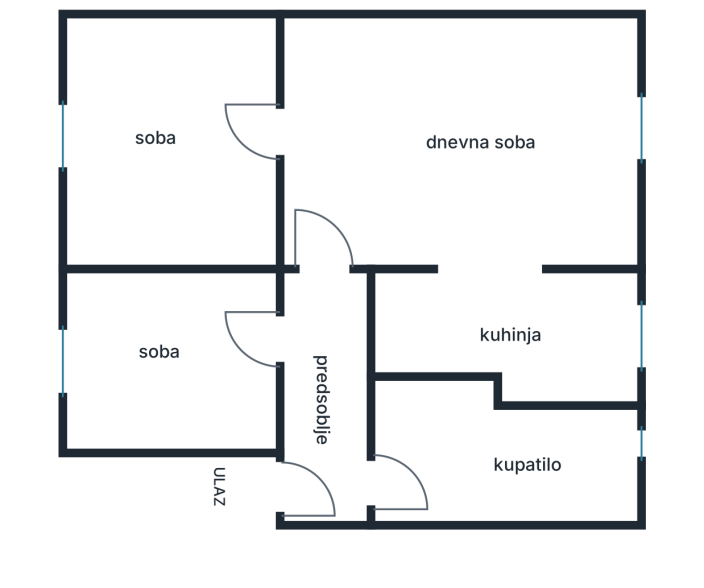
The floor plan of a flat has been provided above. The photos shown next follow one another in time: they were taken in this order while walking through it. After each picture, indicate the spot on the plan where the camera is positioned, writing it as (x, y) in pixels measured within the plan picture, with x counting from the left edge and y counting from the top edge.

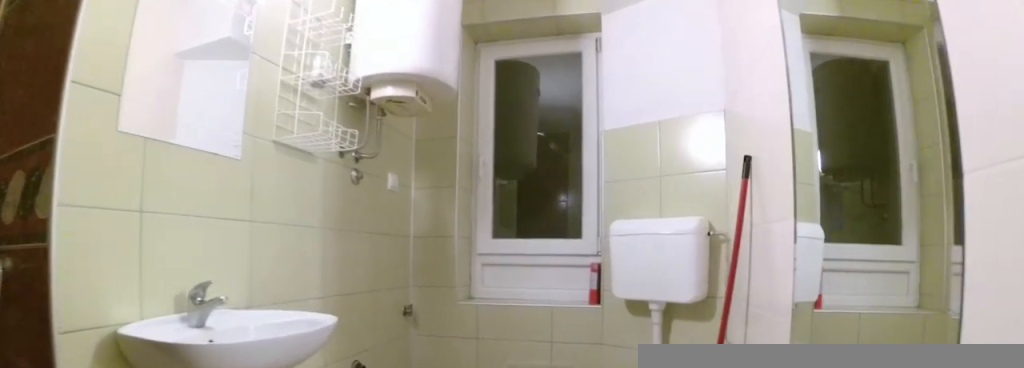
(421, 479)
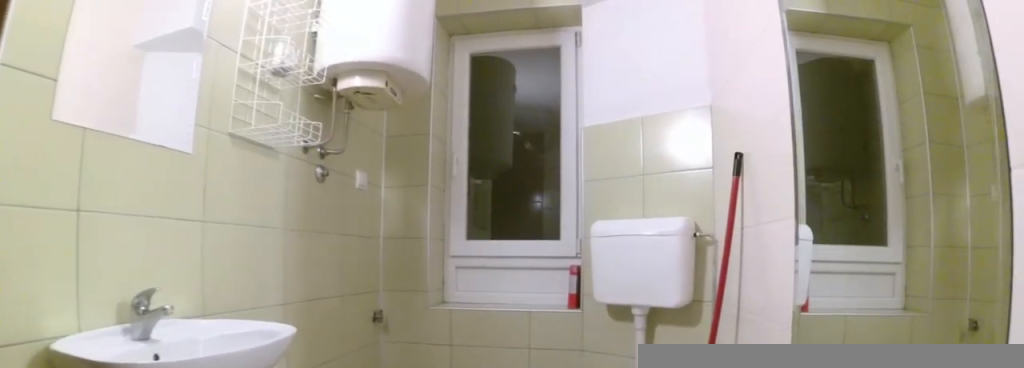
(436, 478)
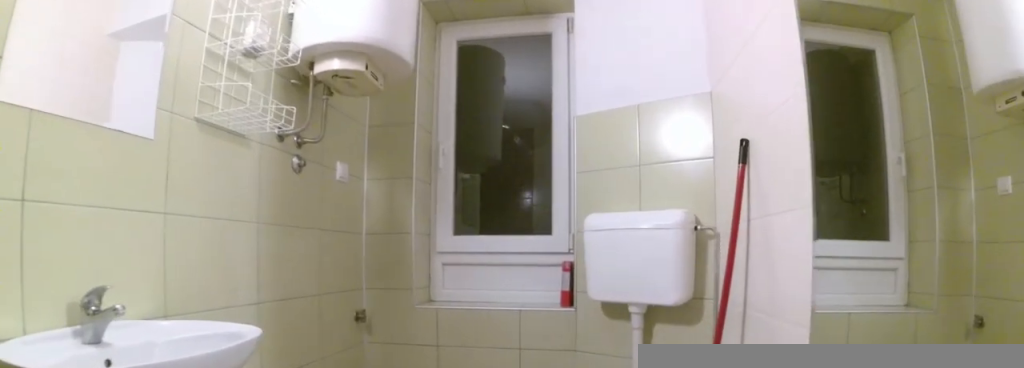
(449, 479)
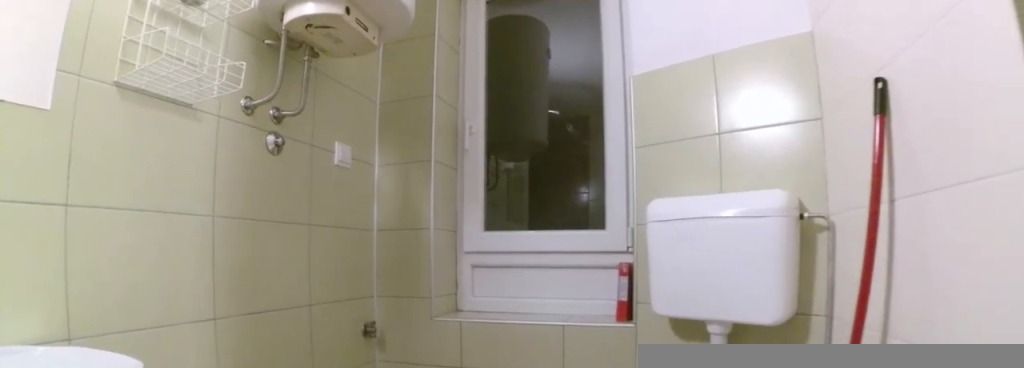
(489, 479)
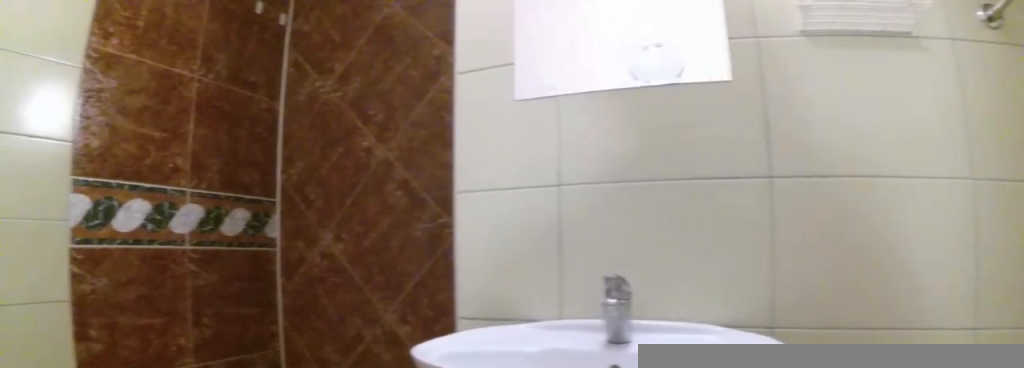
(585, 501)
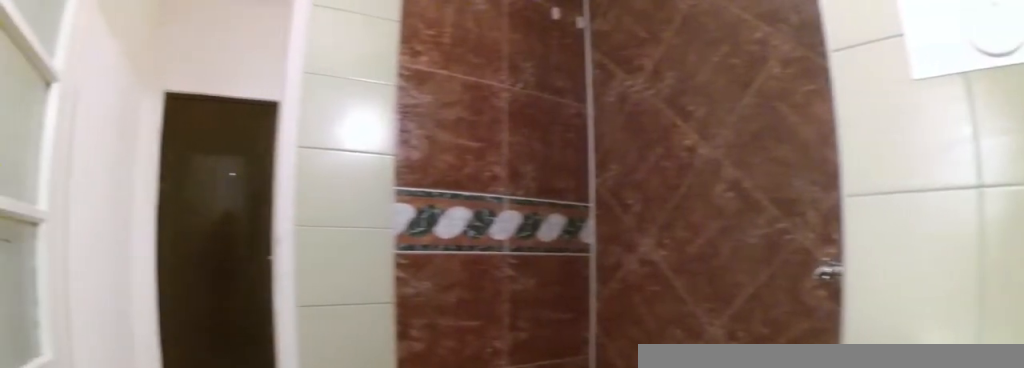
(599, 495)
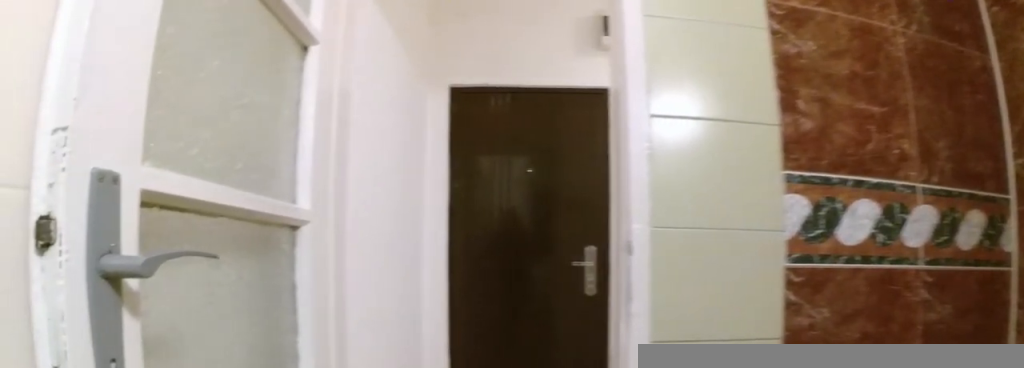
(521, 480)
